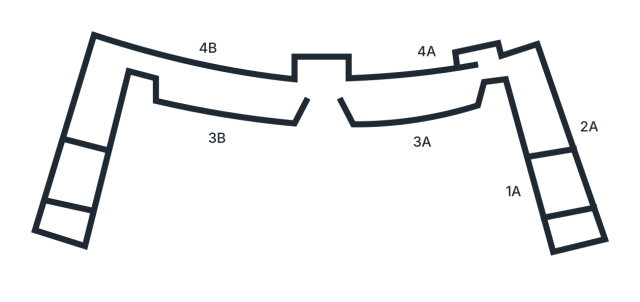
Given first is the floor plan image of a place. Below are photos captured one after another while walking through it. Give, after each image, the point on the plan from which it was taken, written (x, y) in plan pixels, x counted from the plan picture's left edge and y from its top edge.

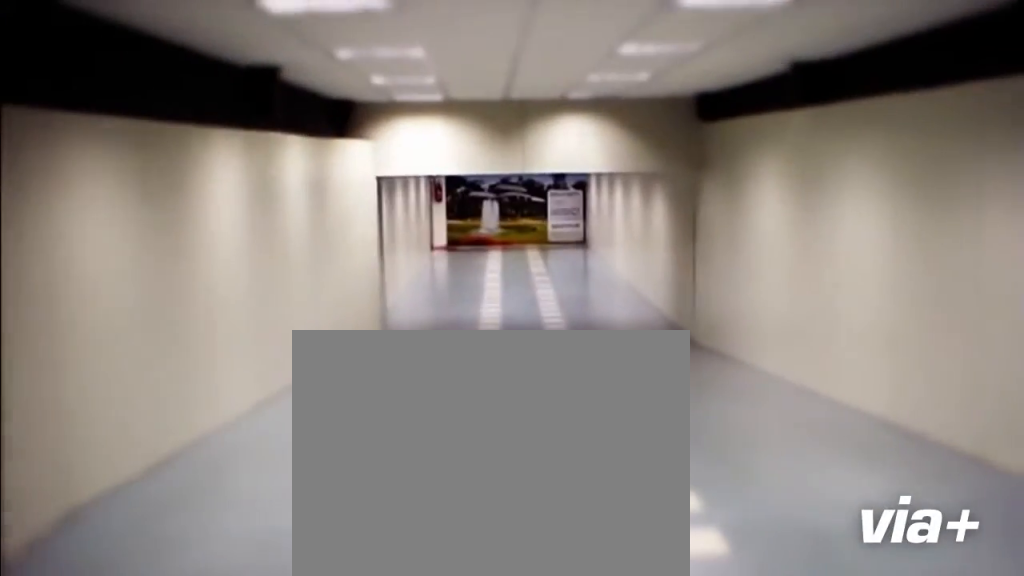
(551, 157)
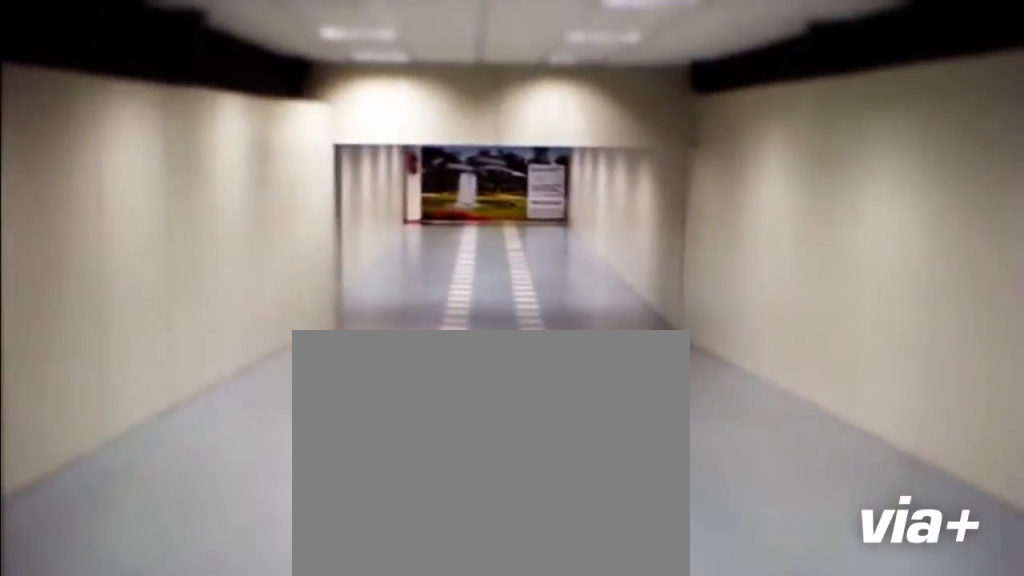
(549, 151)
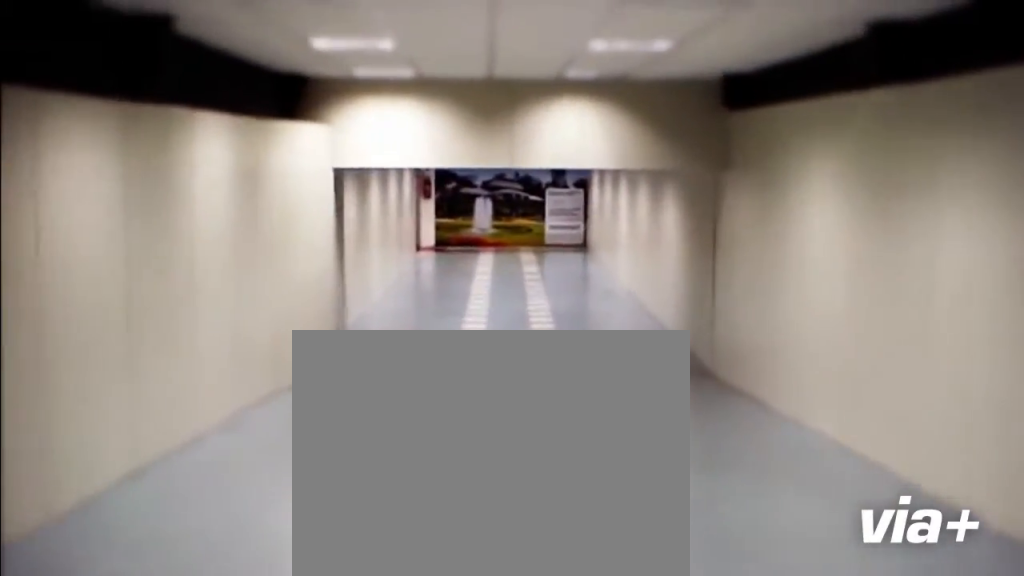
(549, 151)
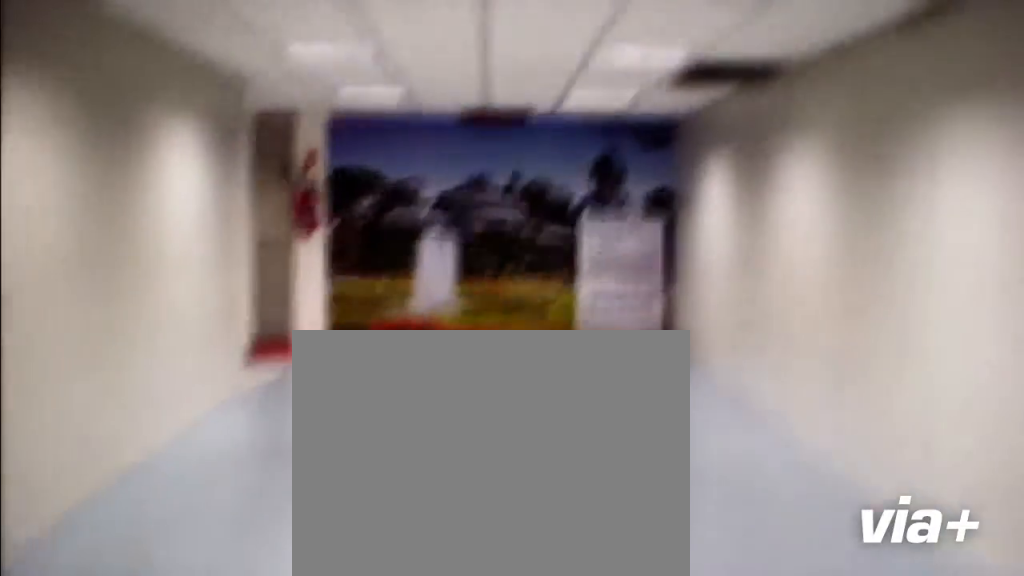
(545, 140)
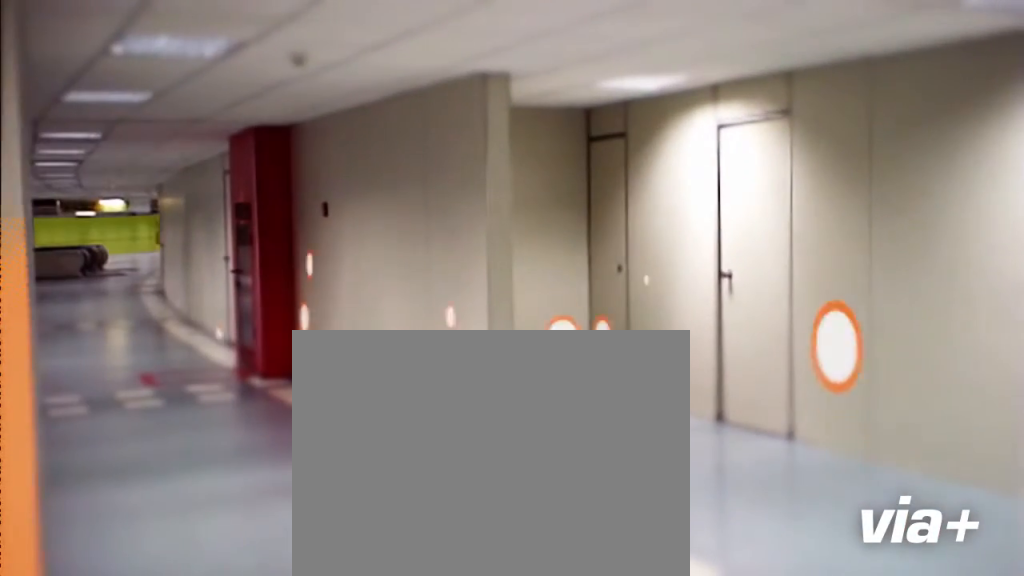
(440, 87)
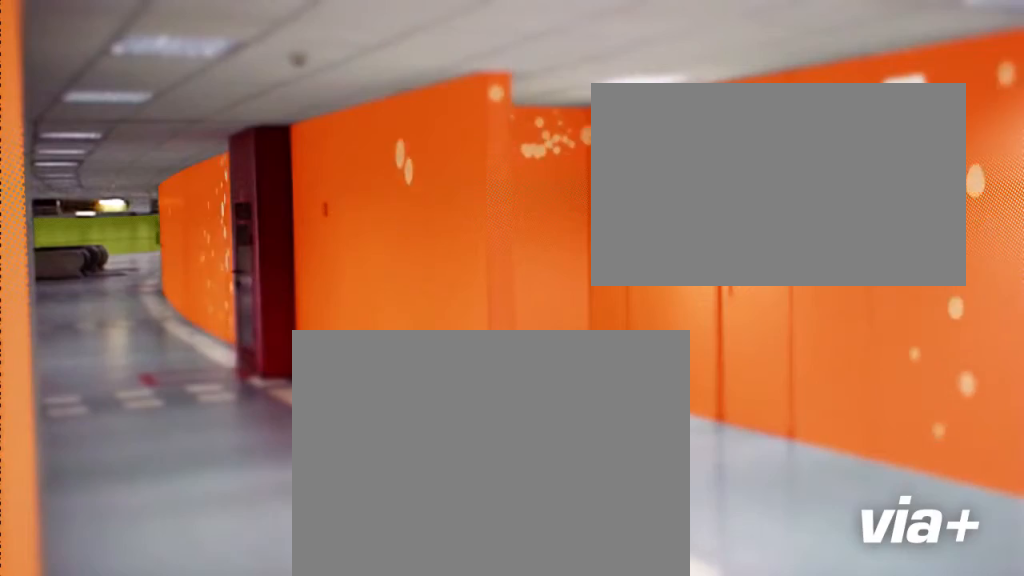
(437, 88)
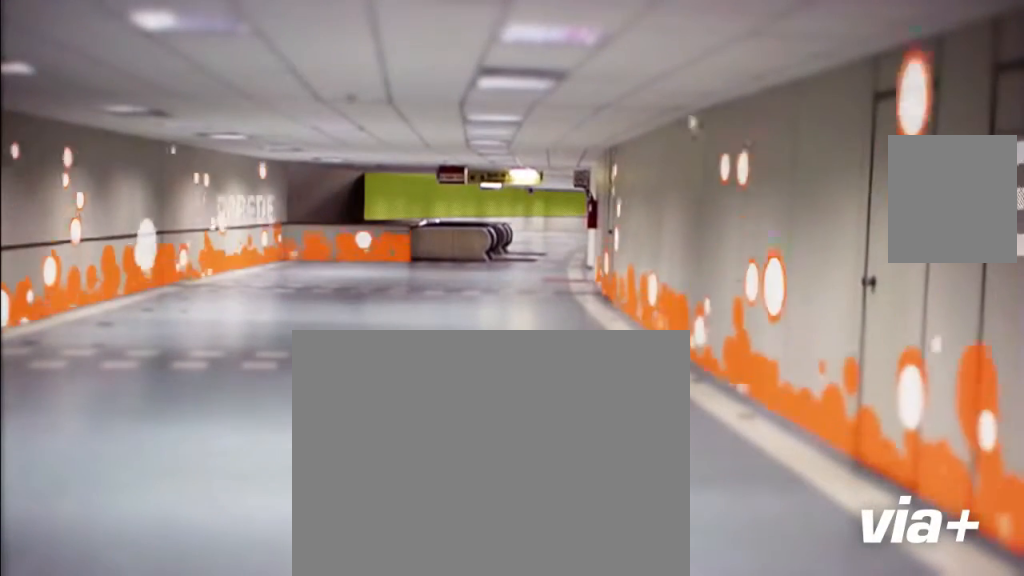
(433, 90)
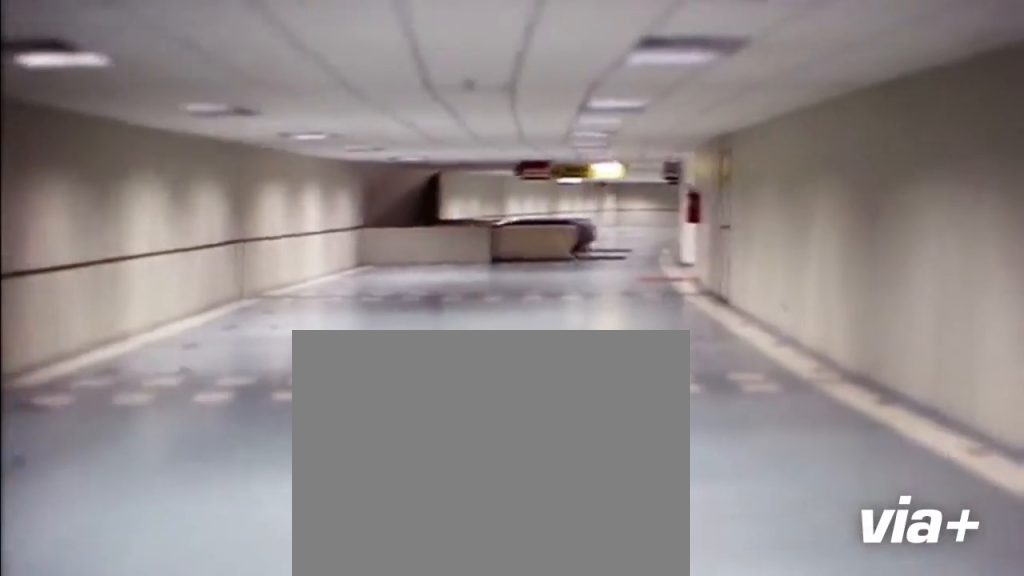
(434, 62)
